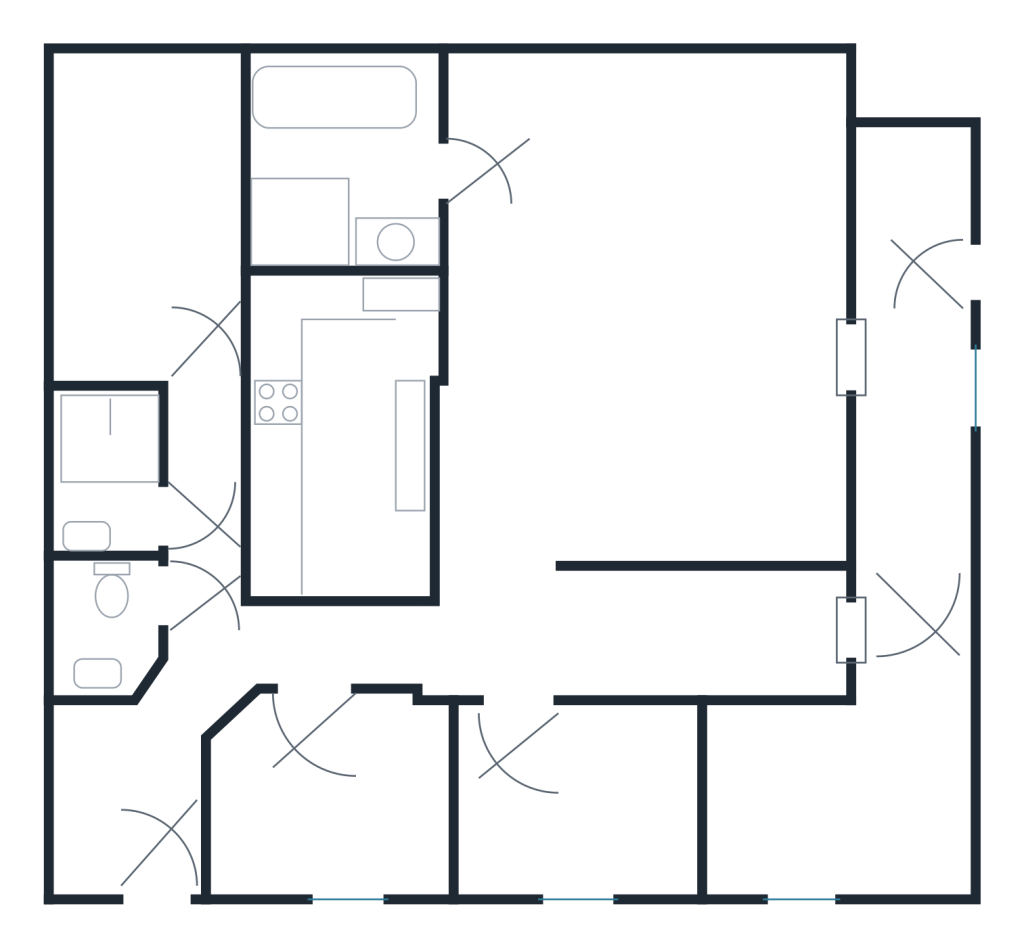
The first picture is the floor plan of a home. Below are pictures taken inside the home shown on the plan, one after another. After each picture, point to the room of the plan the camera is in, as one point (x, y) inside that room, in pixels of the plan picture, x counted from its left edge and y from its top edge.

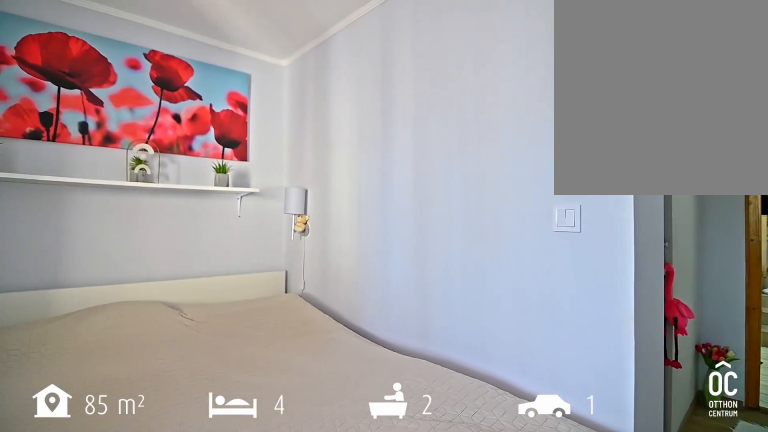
(839, 800)
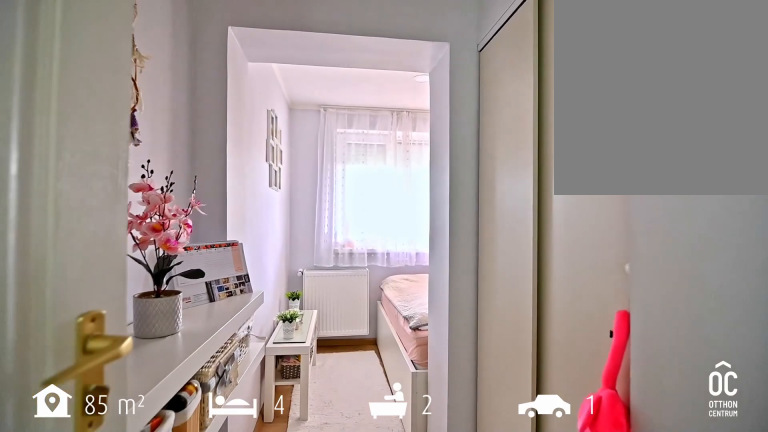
(921, 292)
